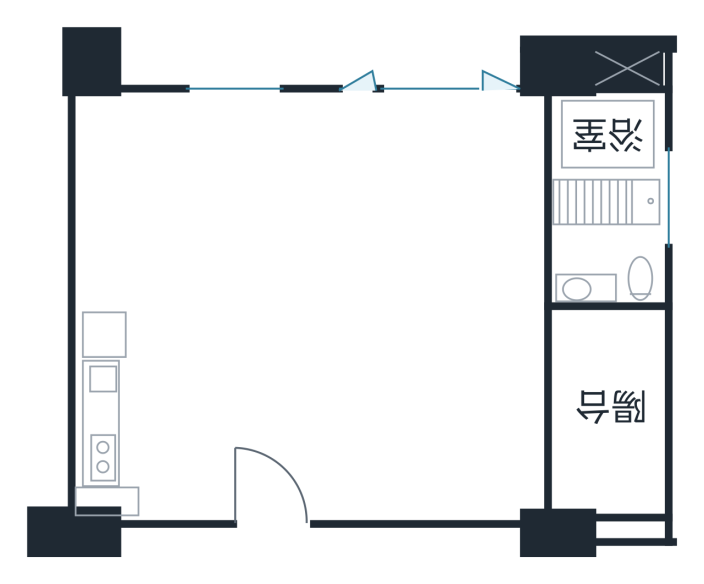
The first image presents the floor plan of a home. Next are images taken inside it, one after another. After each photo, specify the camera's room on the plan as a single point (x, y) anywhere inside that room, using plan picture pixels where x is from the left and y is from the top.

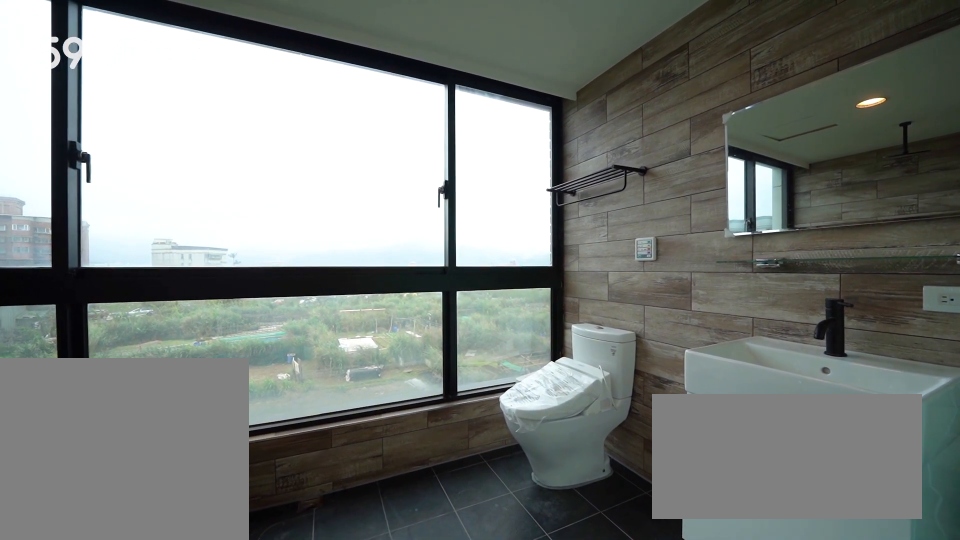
(607, 202)
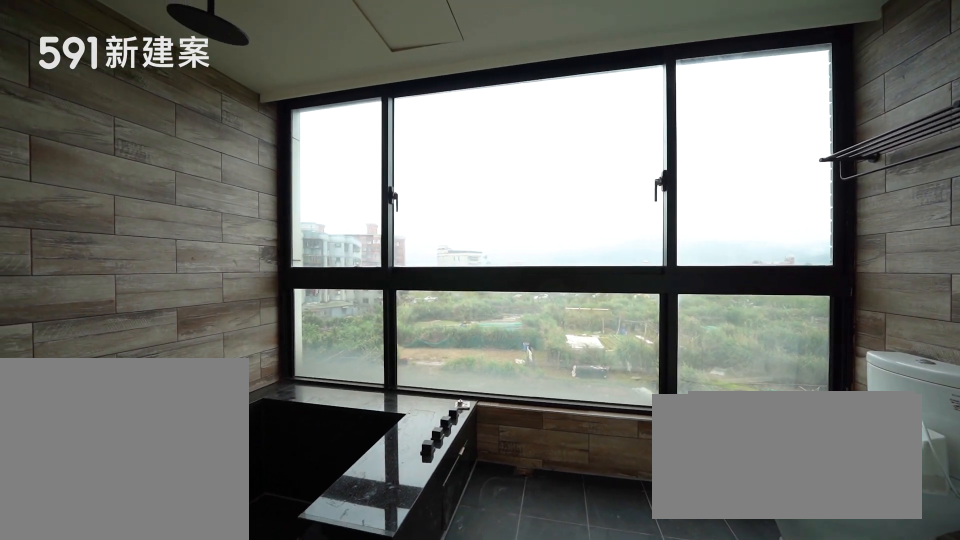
(607, 202)
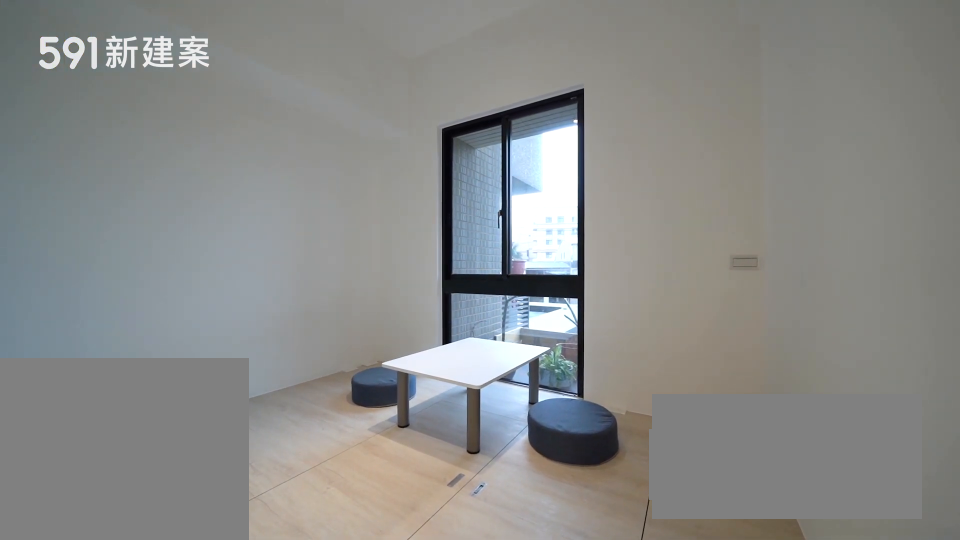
(152, 173)
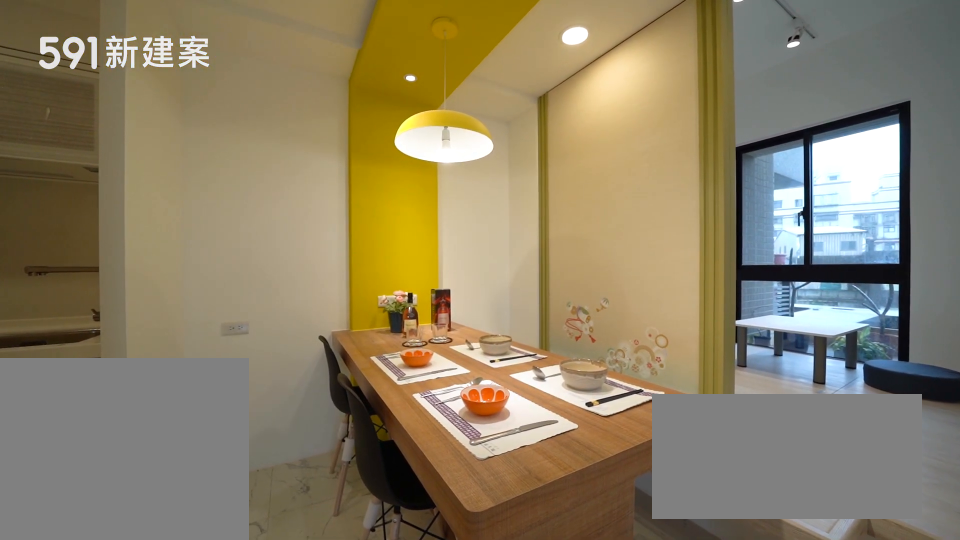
(151, 271)
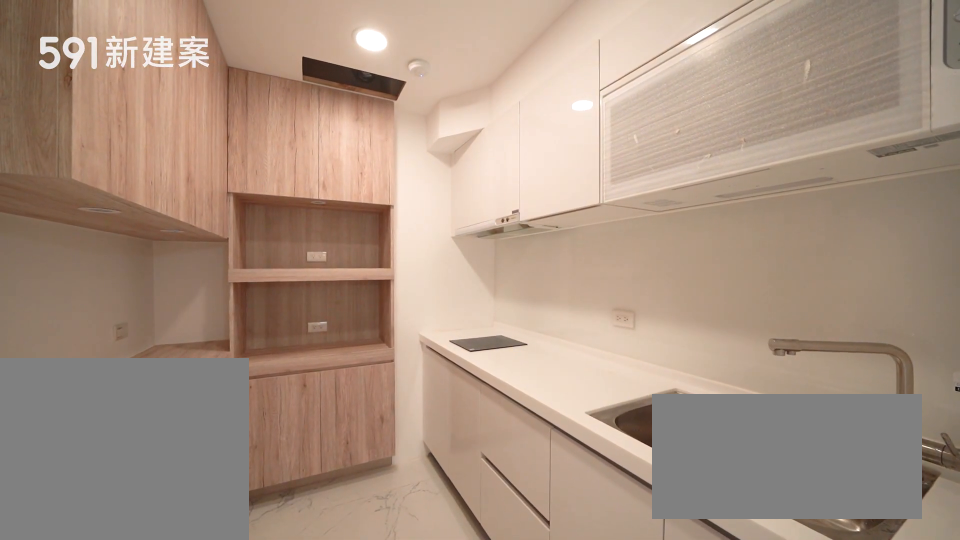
(154, 412)
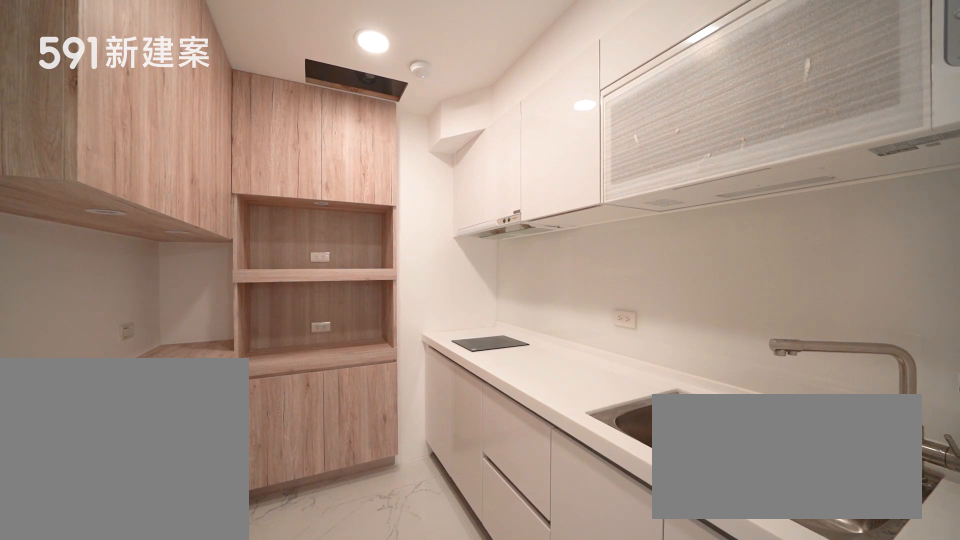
(154, 412)
